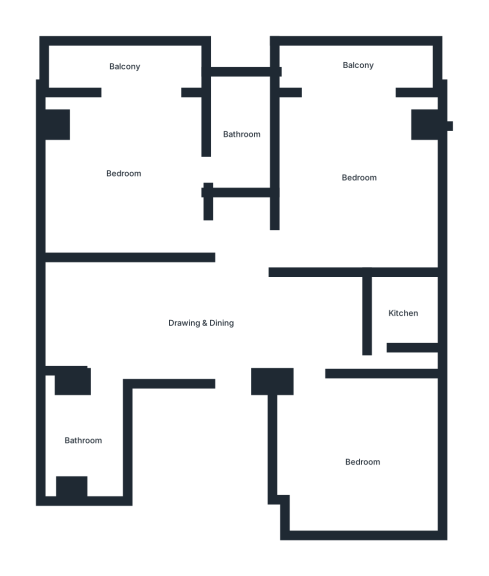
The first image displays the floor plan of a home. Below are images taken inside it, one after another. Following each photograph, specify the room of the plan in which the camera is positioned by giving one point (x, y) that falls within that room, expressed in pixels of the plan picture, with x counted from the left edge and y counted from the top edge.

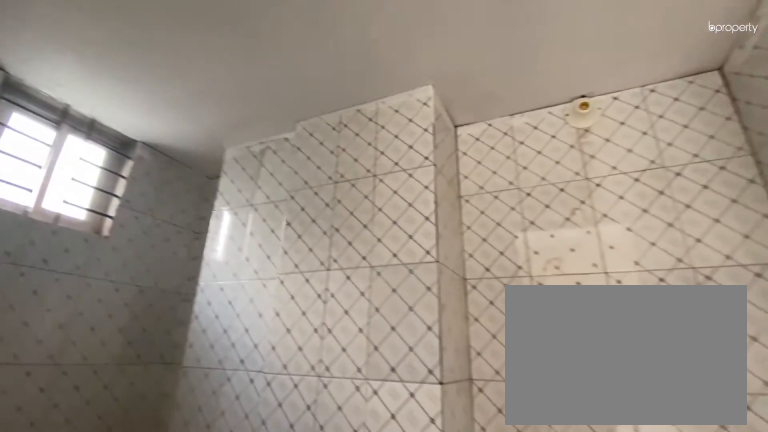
(244, 133)
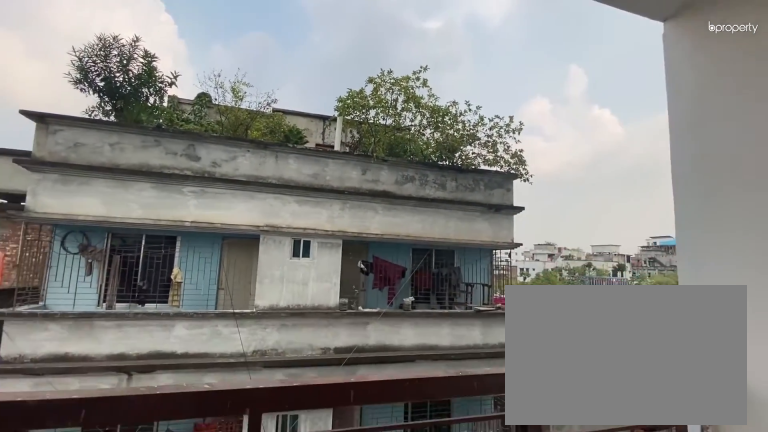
(125, 65)
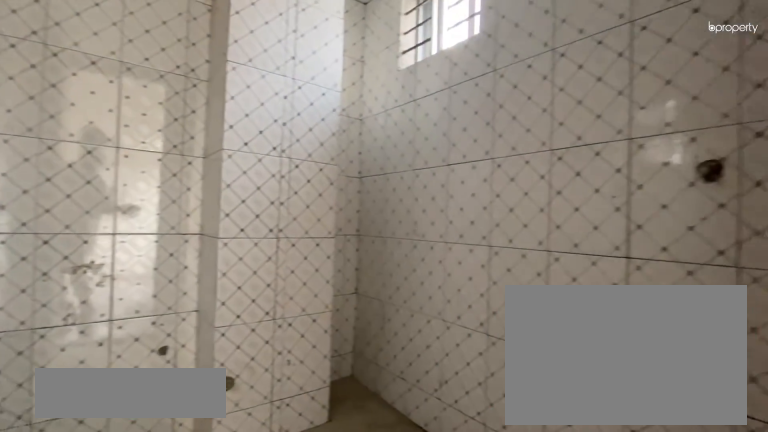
(85, 440)
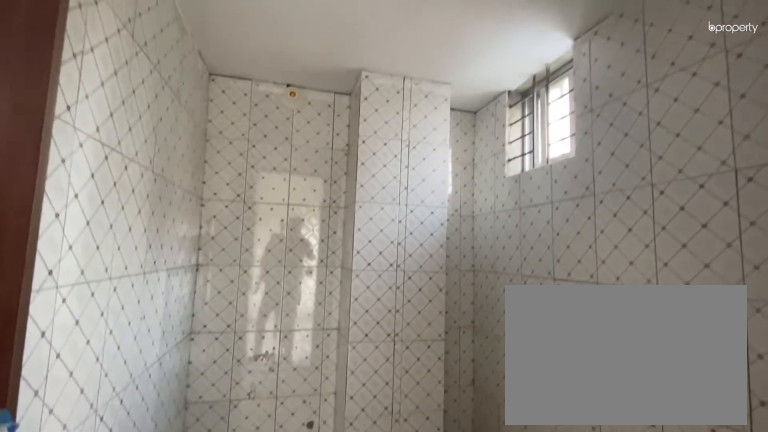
(85, 440)
